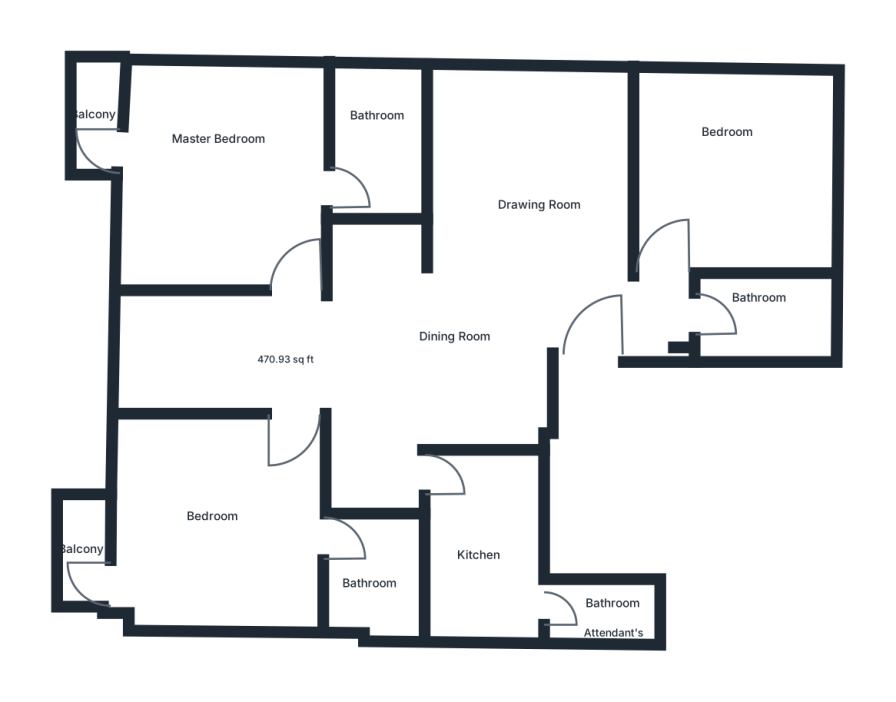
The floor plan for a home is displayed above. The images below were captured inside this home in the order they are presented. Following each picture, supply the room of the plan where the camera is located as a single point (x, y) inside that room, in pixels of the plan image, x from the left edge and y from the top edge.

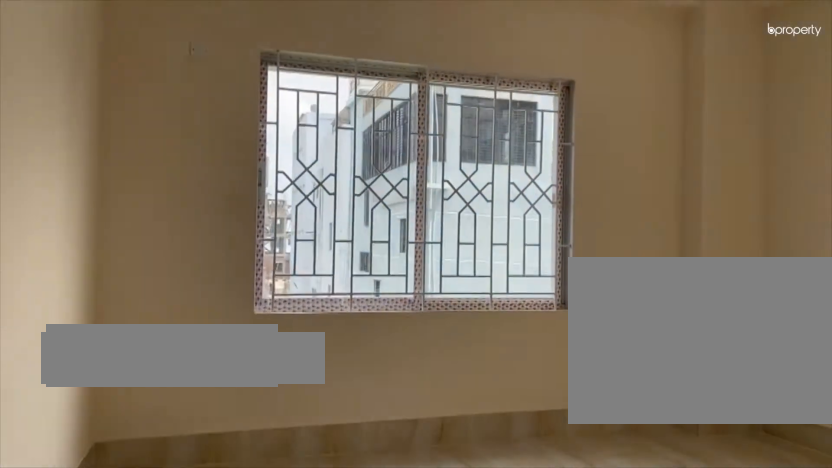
(747, 178)
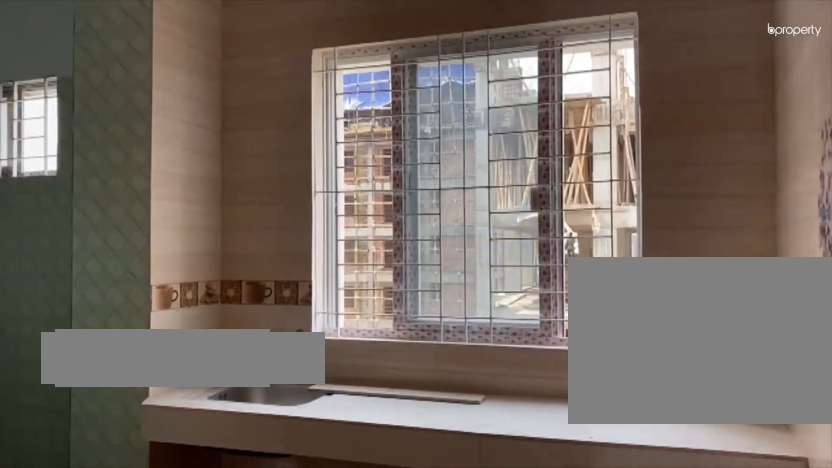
(482, 557)
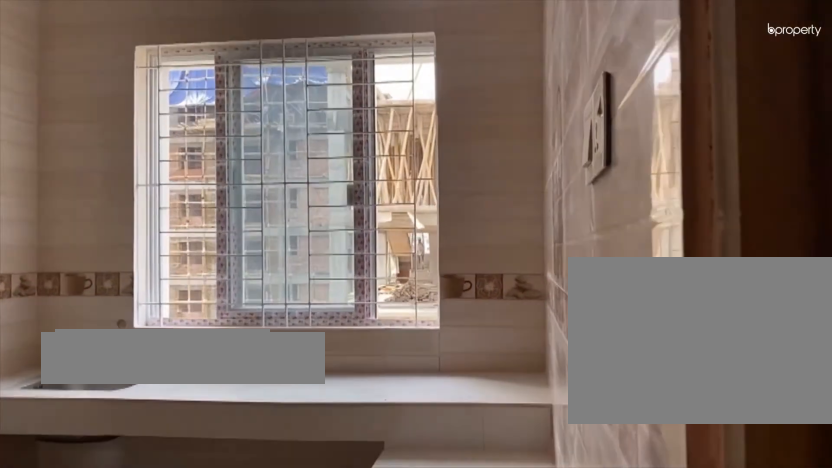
(482, 557)
